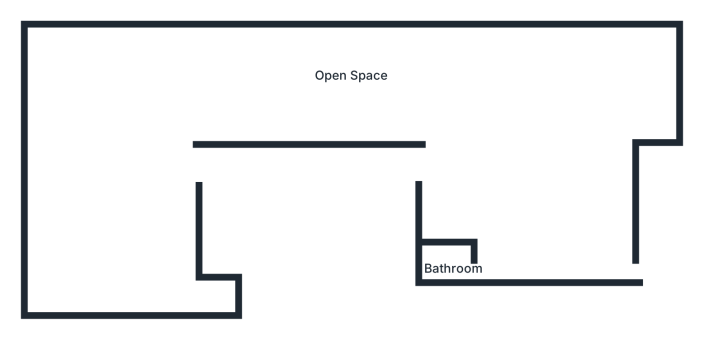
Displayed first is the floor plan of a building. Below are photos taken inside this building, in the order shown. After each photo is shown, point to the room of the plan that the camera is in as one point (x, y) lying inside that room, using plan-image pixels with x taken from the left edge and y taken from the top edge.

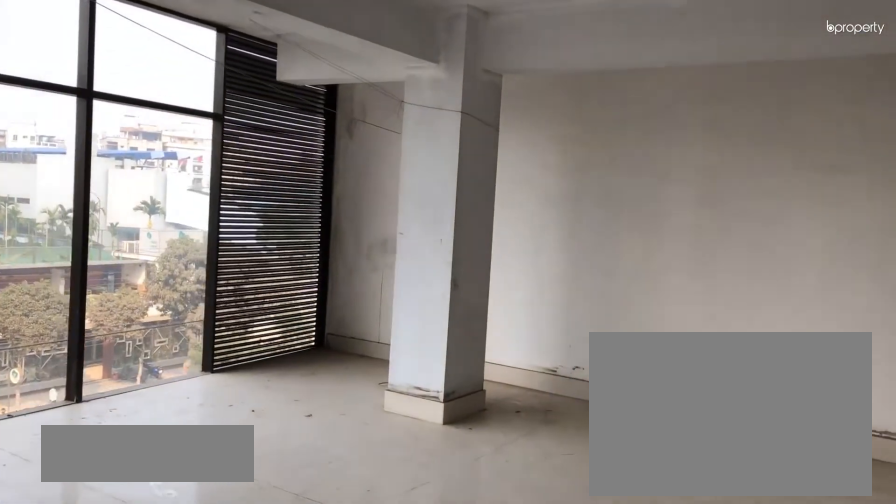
(137, 86)
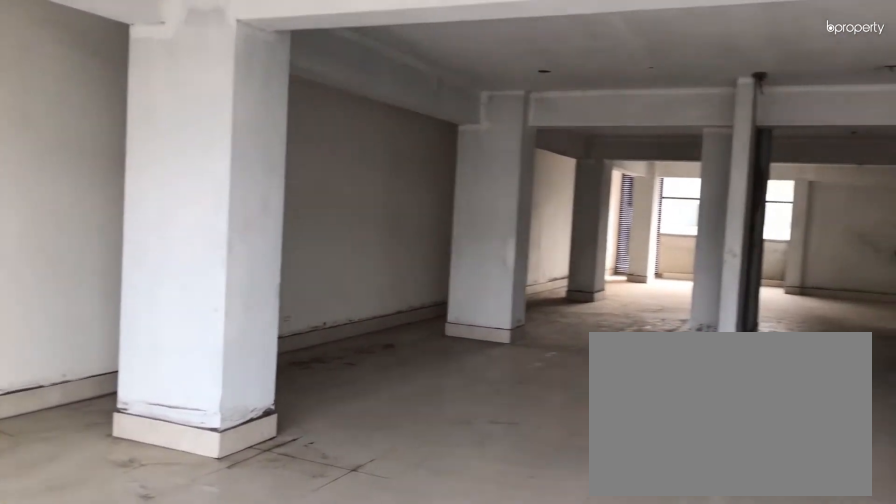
(137, 86)
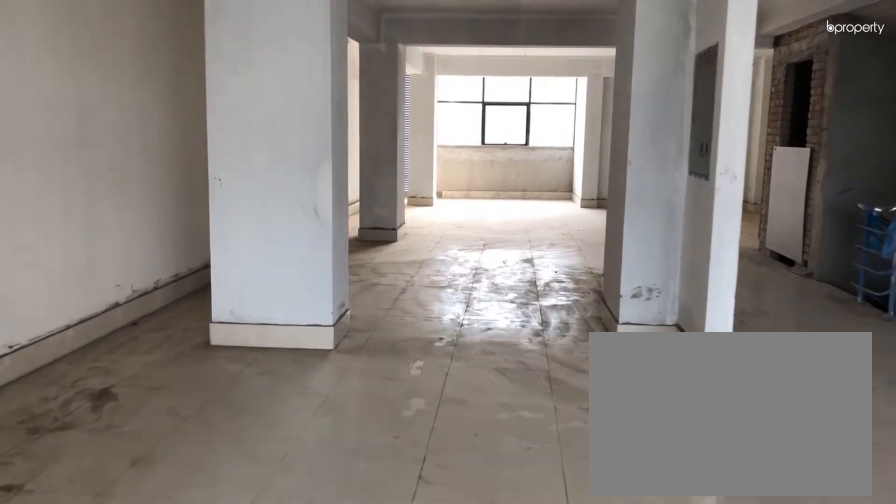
(254, 69)
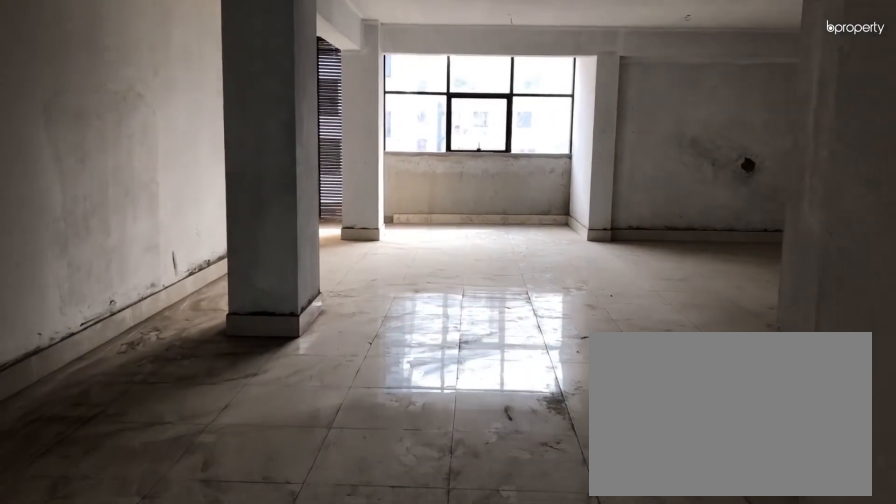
(345, 66)
